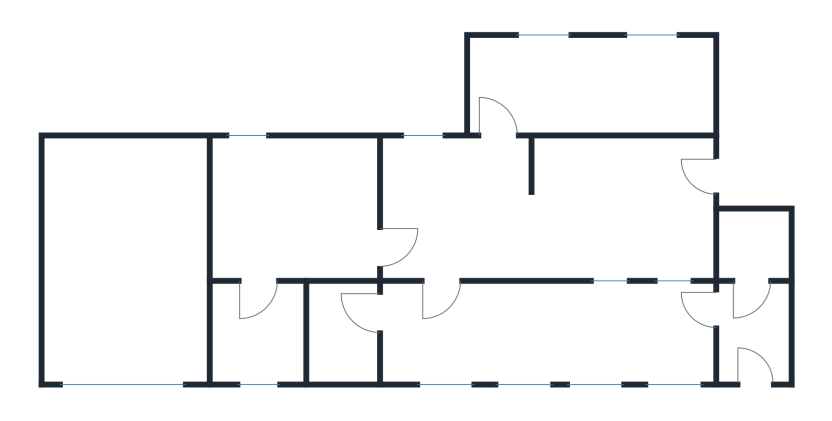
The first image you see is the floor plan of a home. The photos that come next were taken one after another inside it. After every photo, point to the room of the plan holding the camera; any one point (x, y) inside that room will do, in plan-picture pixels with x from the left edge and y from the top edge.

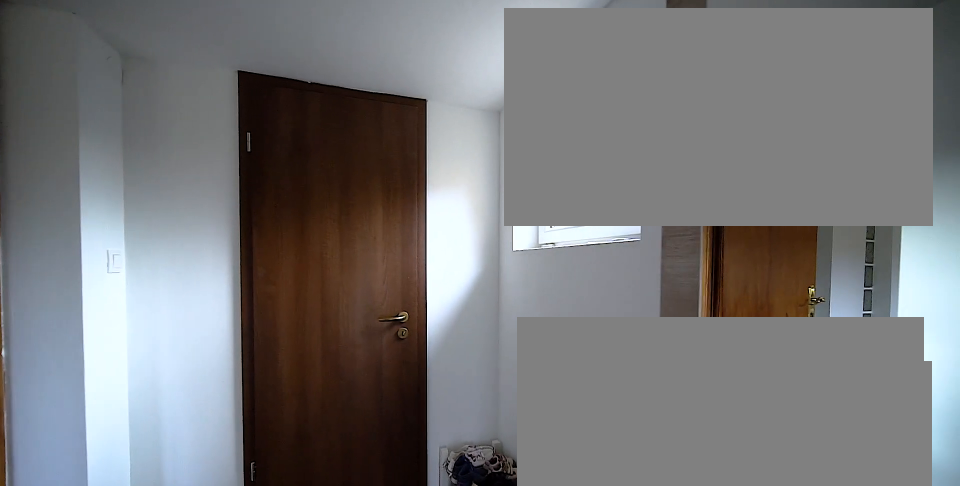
(754, 337)
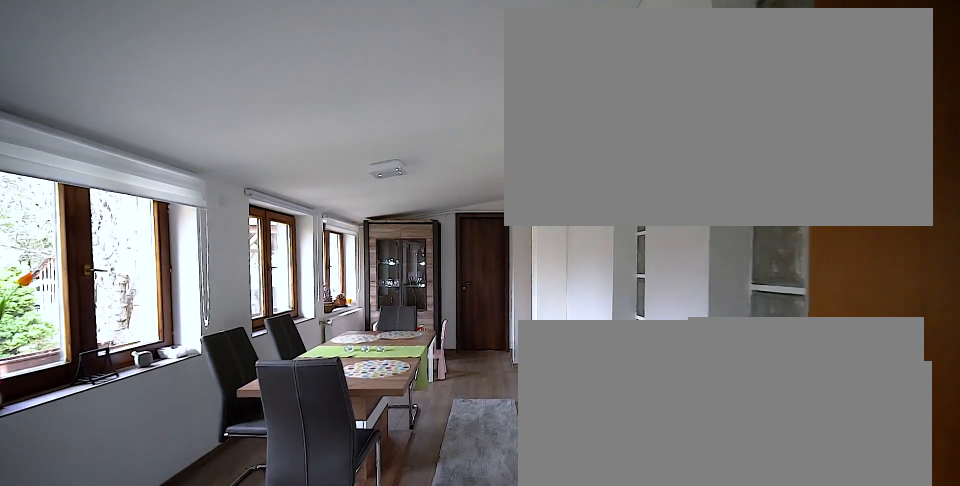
(541, 337)
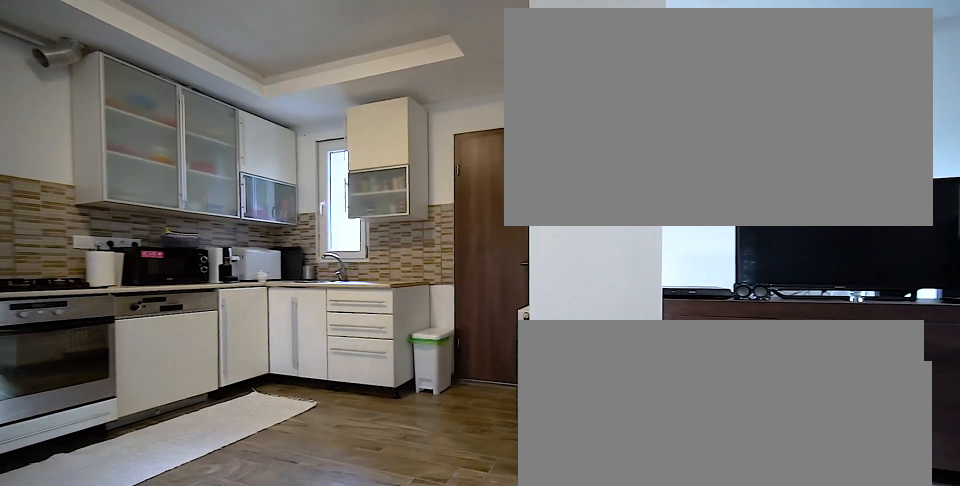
(541, 230)
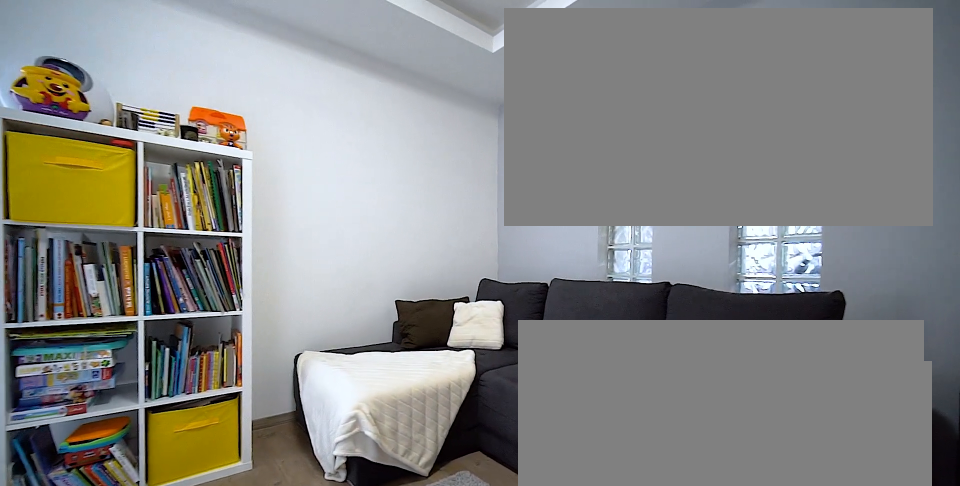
(541, 230)
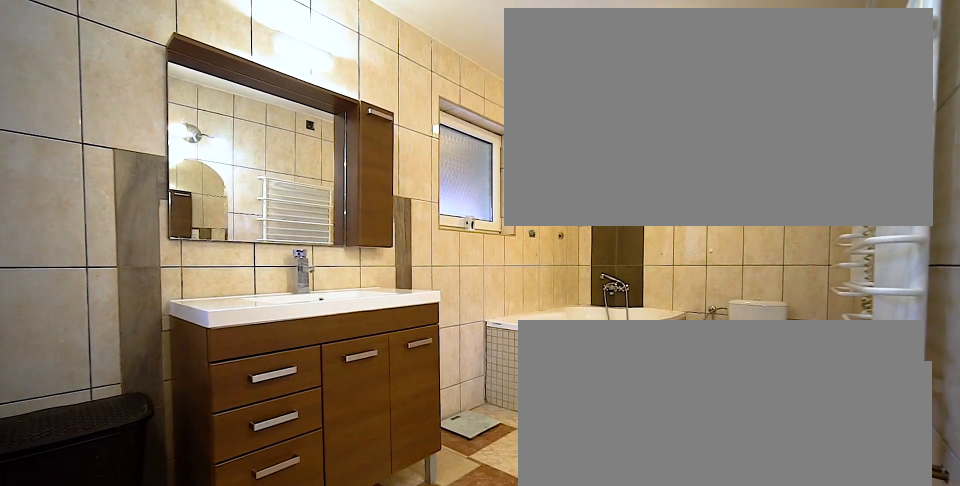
(593, 86)
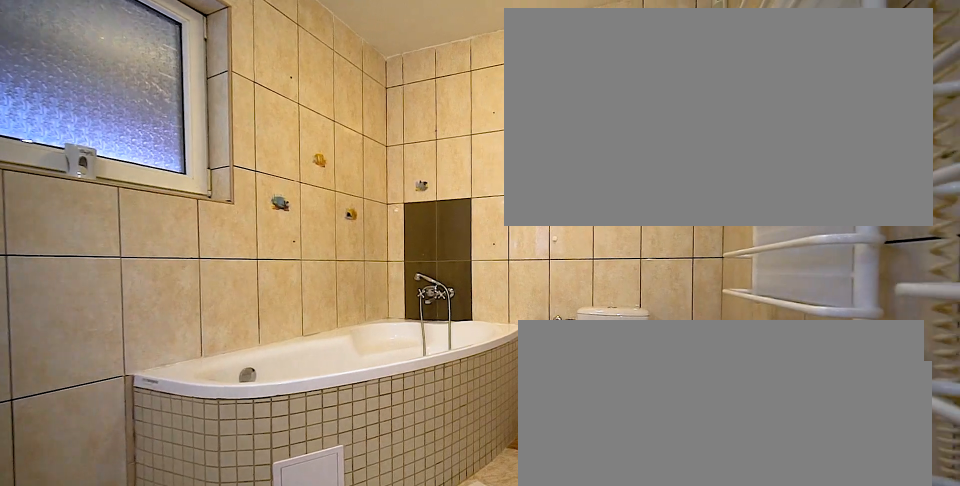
(593, 86)
